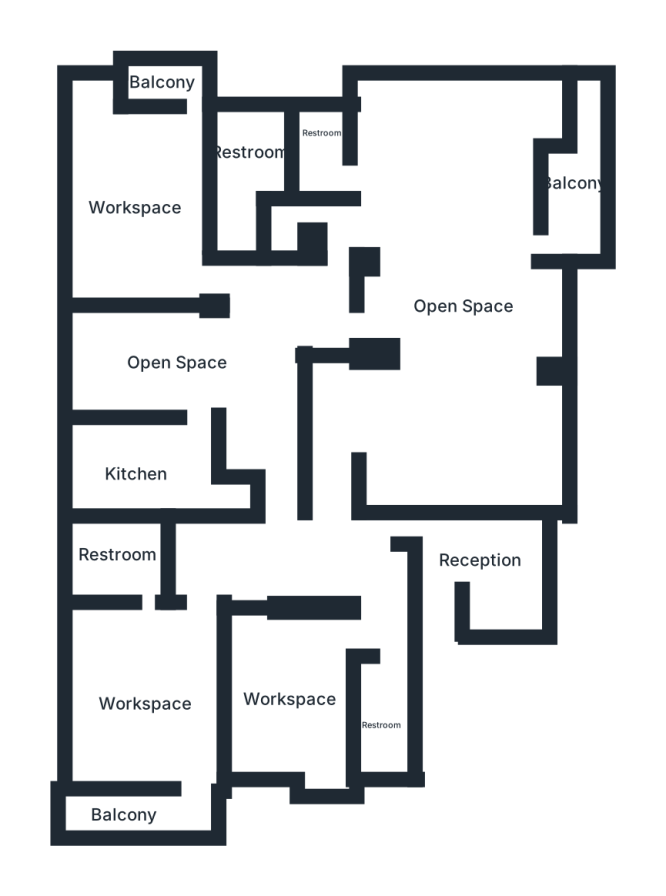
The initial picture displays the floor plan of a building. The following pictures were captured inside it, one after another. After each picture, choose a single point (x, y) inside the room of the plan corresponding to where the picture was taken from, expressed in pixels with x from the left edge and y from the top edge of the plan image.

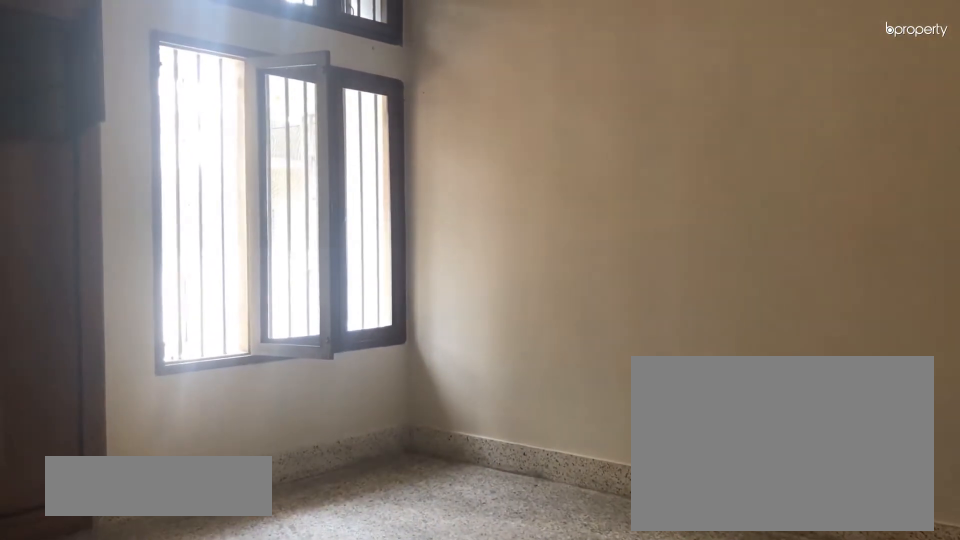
(290, 700)
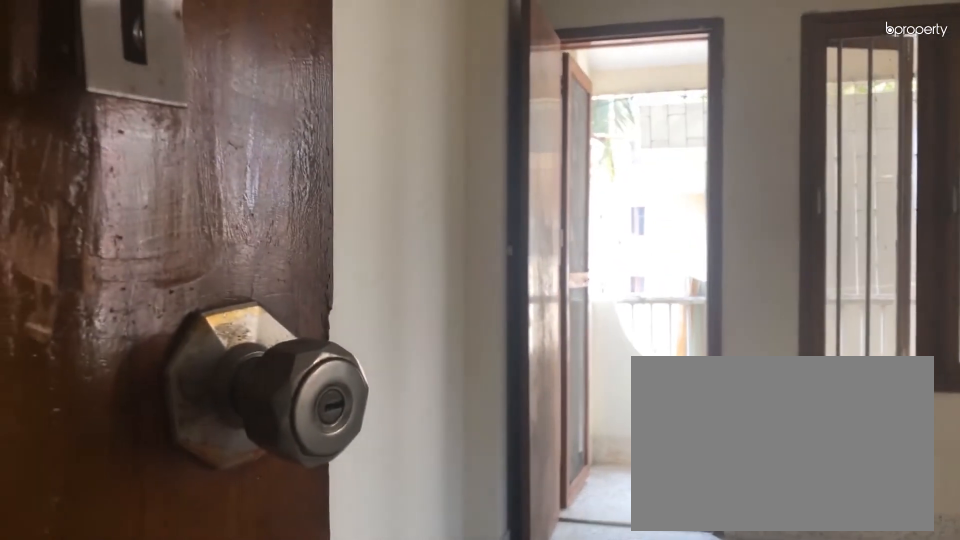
(151, 682)
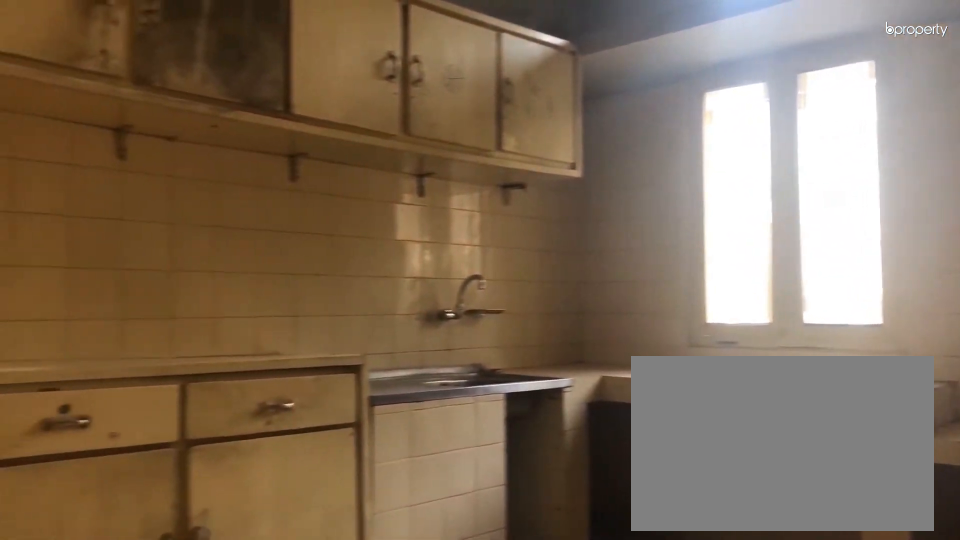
(135, 479)
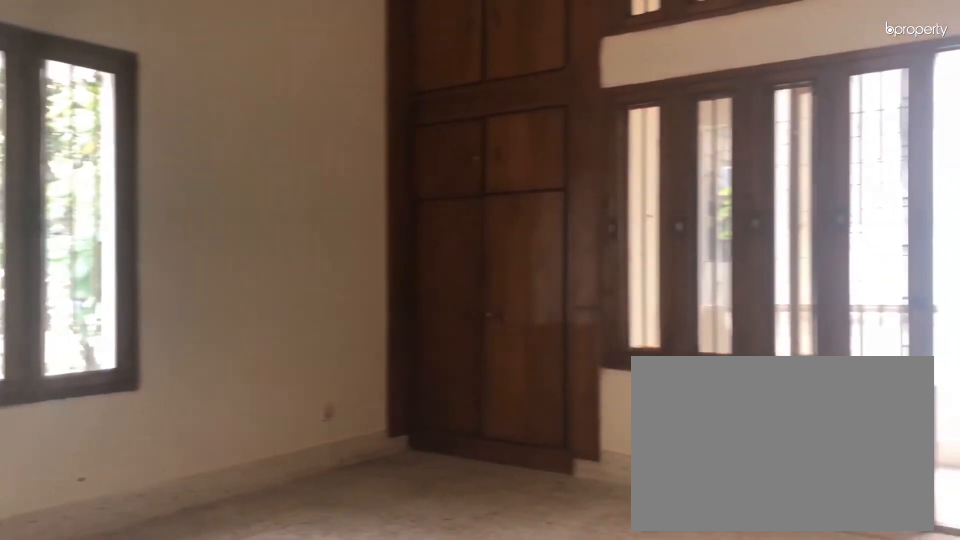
(136, 212)
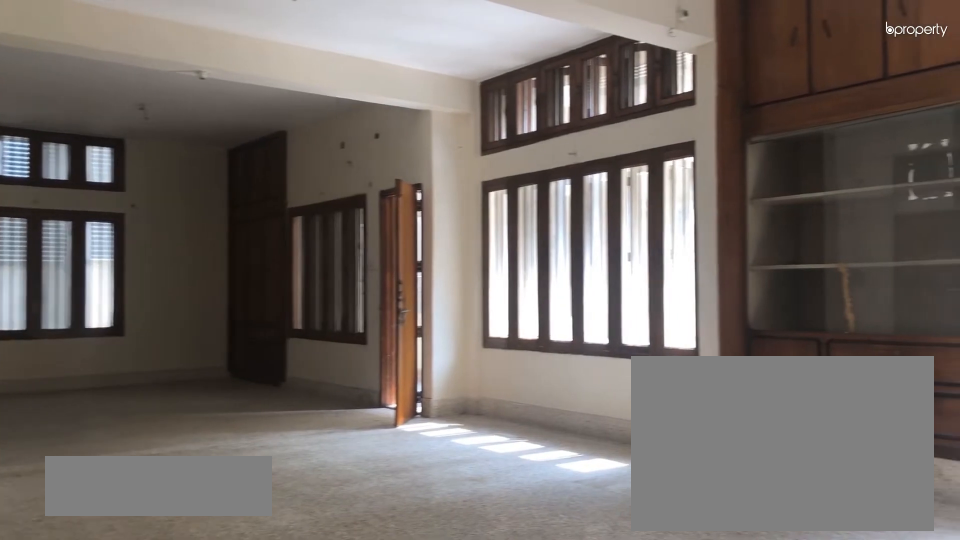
(450, 419)
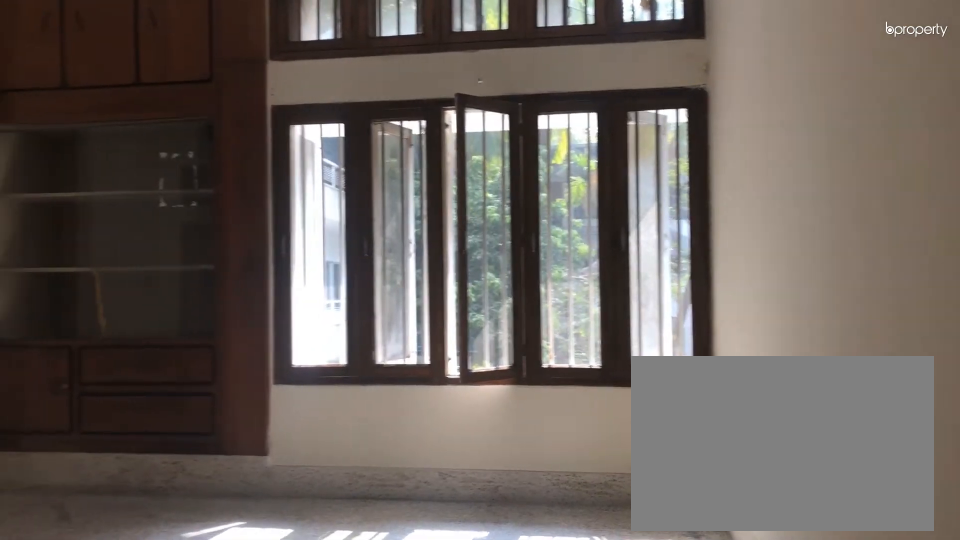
(450, 419)
